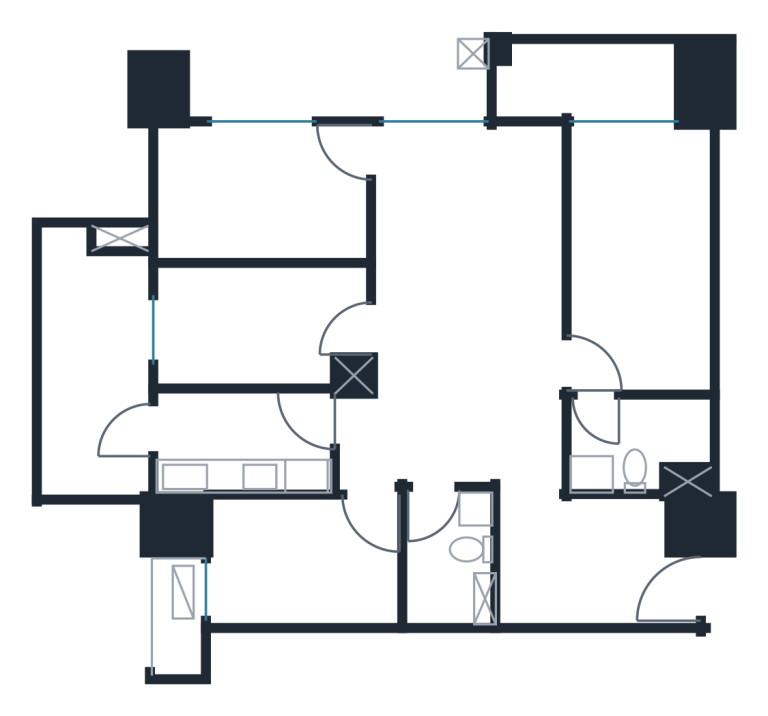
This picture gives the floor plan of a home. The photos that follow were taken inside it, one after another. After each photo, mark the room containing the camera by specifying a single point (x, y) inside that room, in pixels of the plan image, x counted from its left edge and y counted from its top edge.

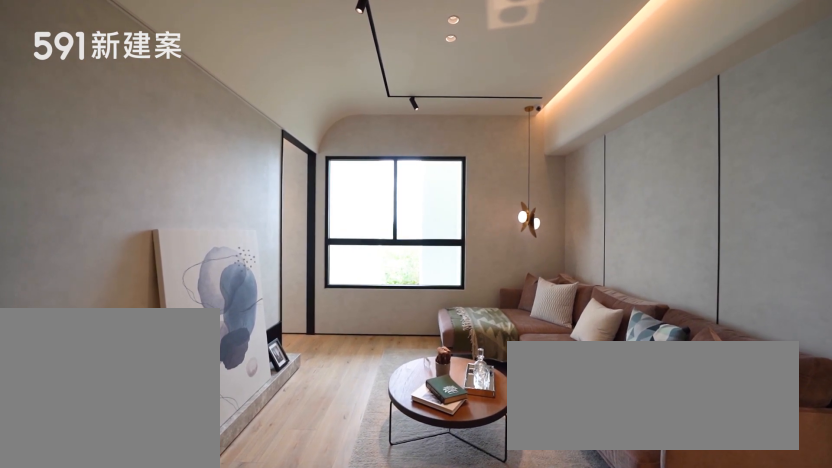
(466, 219)
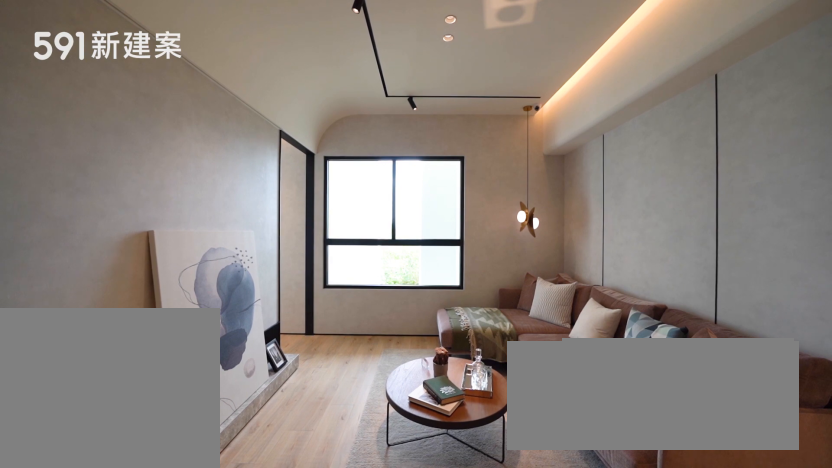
(466, 219)
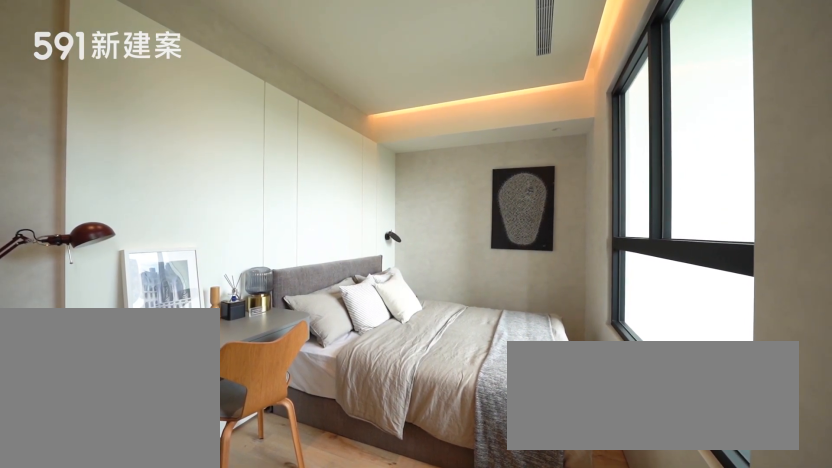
(257, 196)
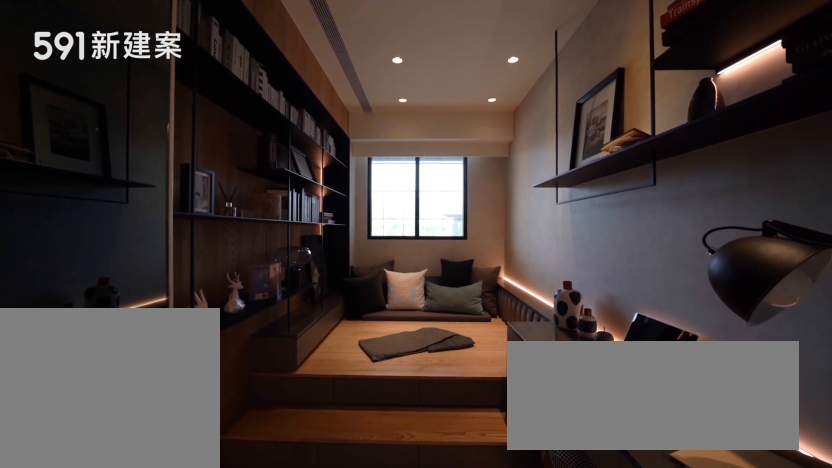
(251, 326)
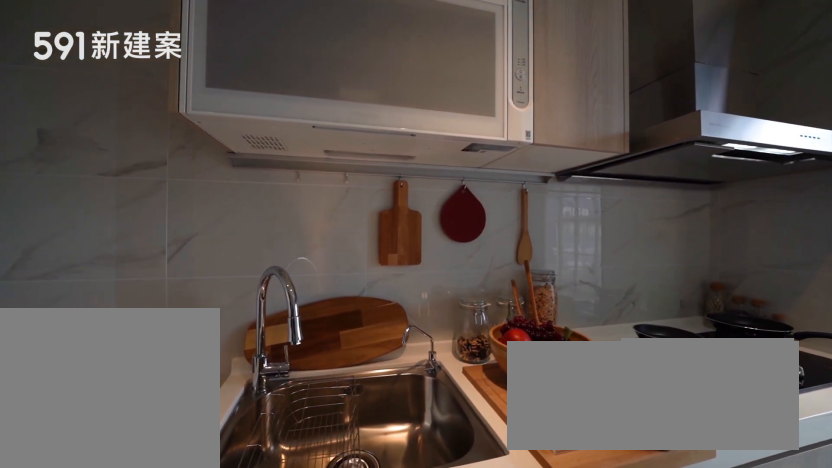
(241, 444)
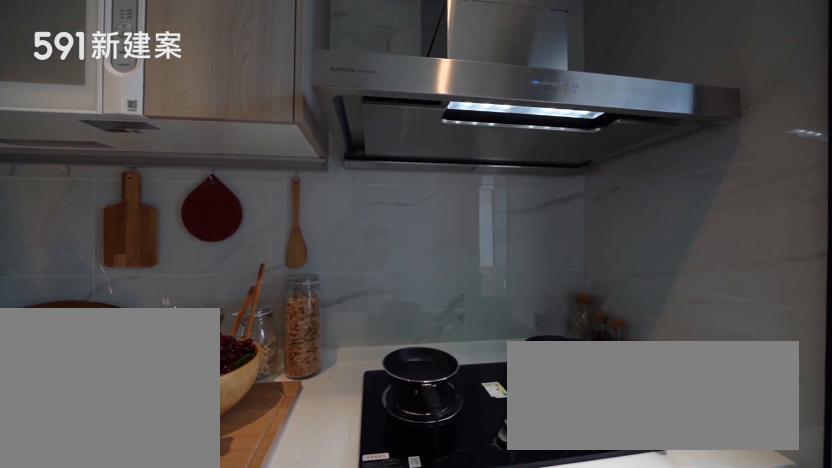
(241, 444)
